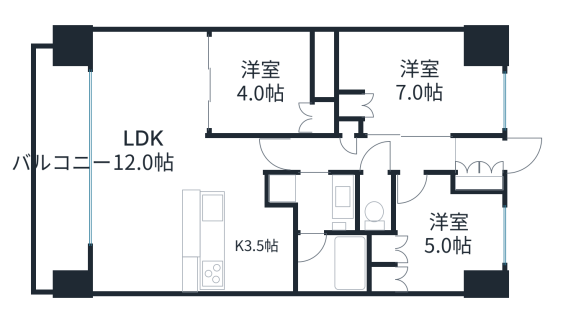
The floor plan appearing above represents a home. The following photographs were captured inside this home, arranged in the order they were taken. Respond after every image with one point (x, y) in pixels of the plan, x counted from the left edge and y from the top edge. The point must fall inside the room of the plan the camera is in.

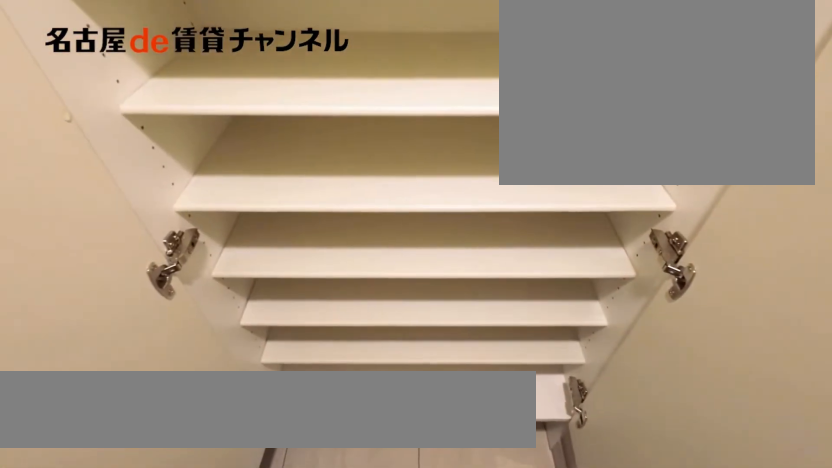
(479, 183)
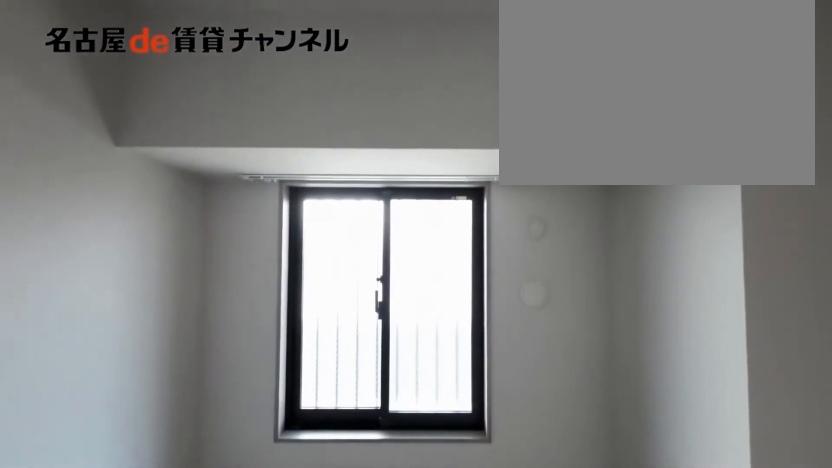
(448, 235)
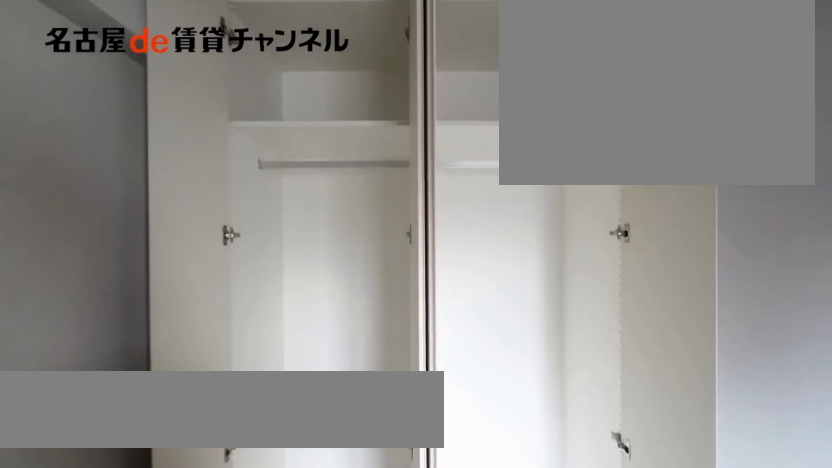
(382, 262)
